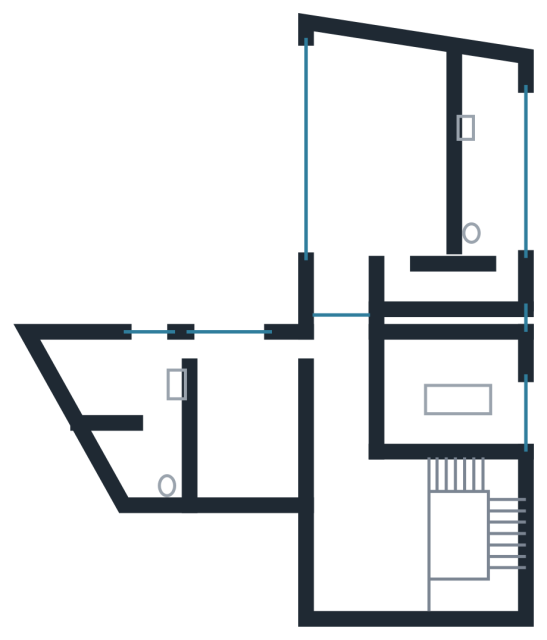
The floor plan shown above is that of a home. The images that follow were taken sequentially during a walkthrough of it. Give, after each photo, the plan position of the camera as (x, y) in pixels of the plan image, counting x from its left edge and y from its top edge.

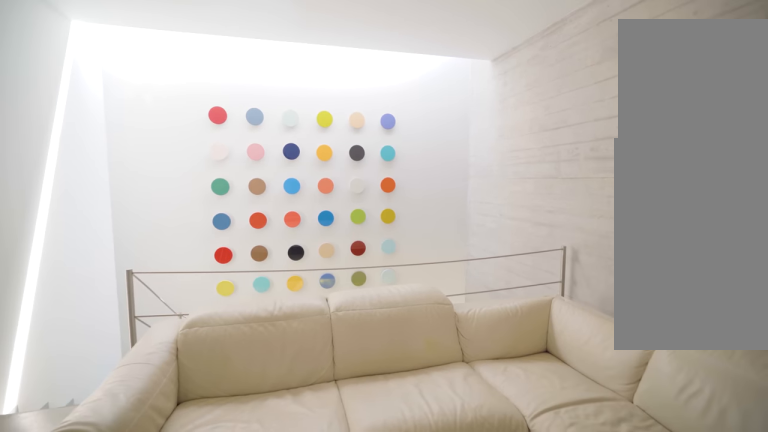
(357, 480)
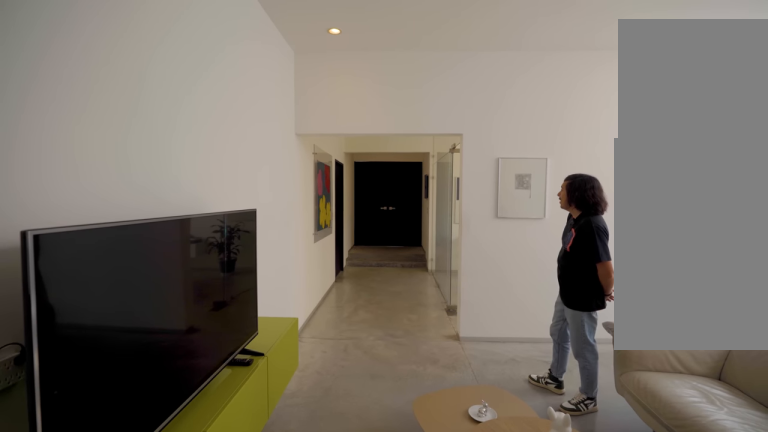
(356, 540)
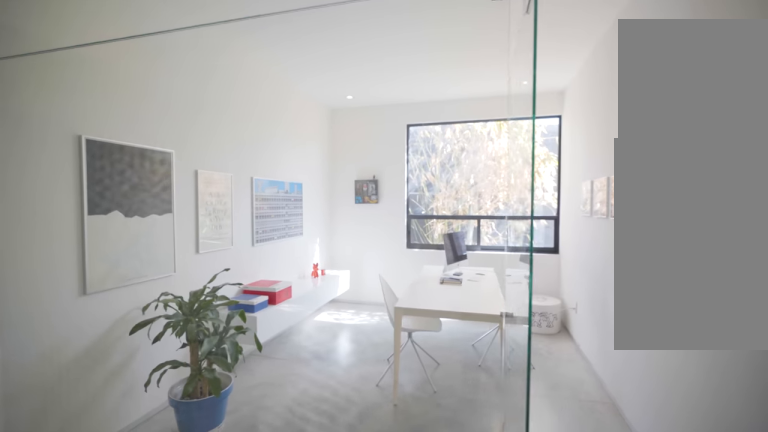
(340, 425)
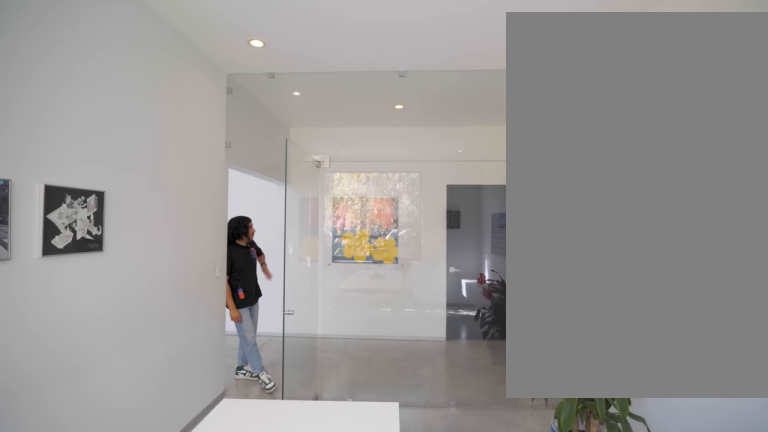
(497, 365)
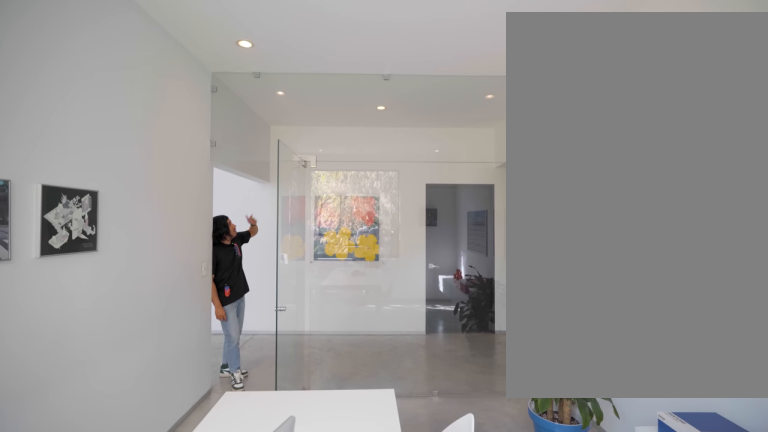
(499, 378)
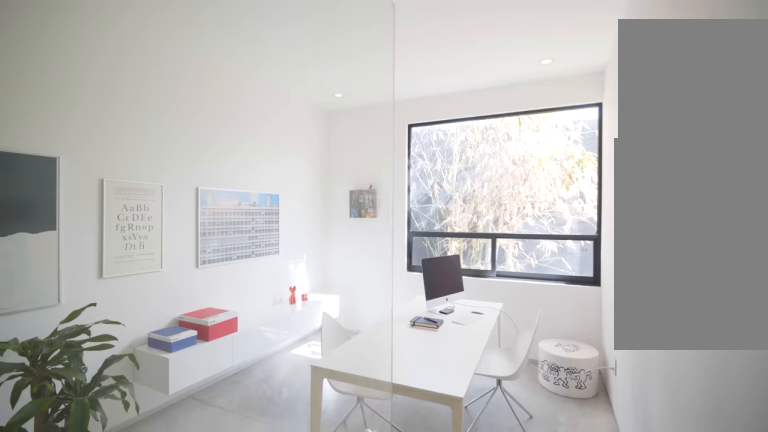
(412, 422)
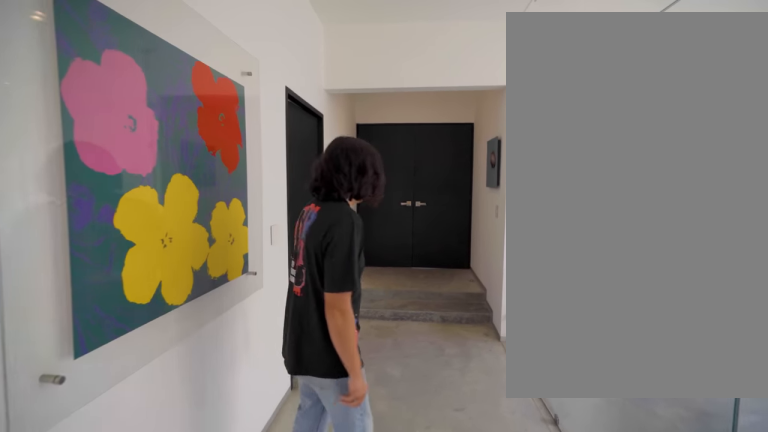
(342, 432)
